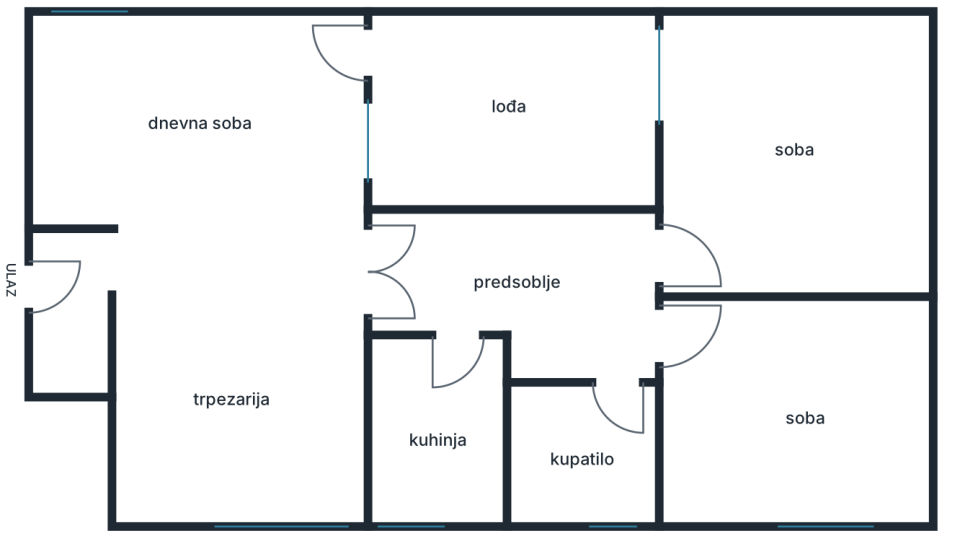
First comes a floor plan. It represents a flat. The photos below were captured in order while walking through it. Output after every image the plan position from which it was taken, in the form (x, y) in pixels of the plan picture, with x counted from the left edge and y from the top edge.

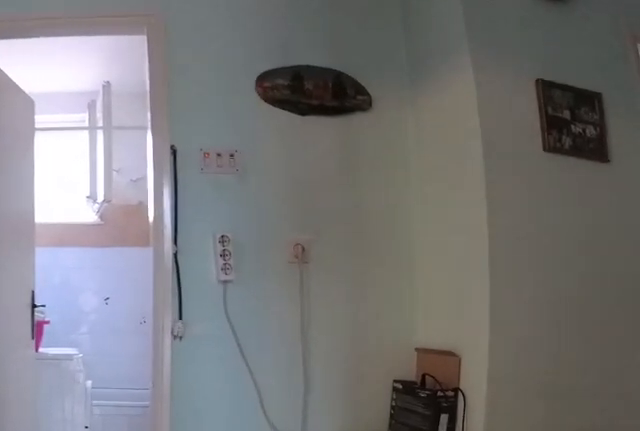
(595, 229)
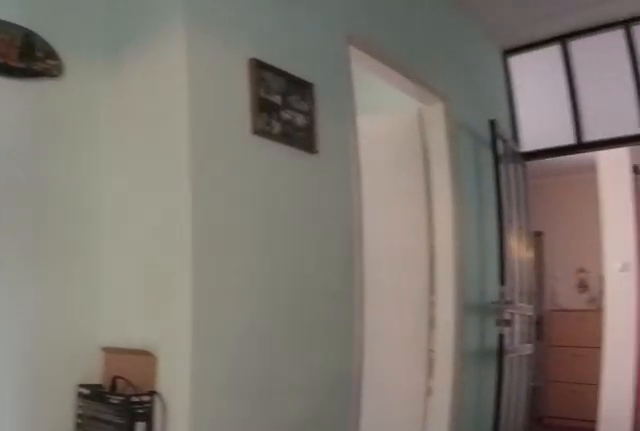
(601, 274)
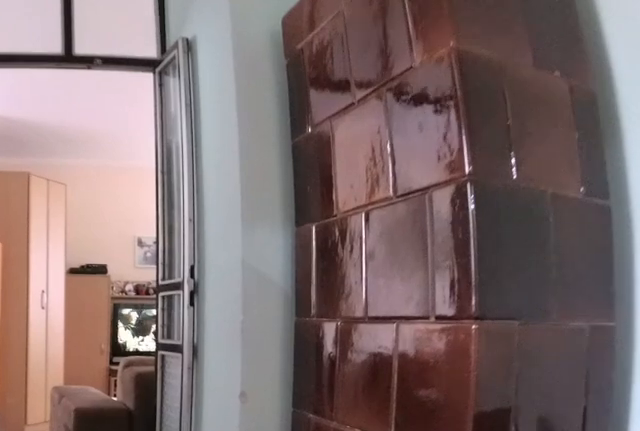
(497, 275)
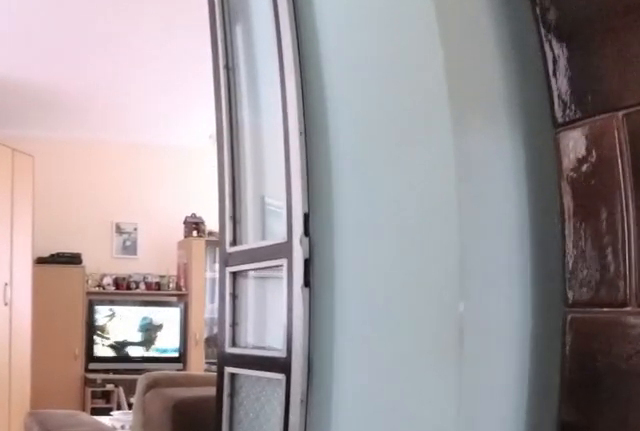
(440, 268)
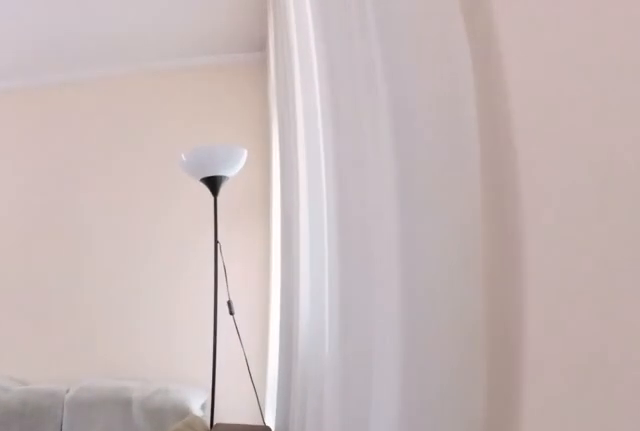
(350, 283)
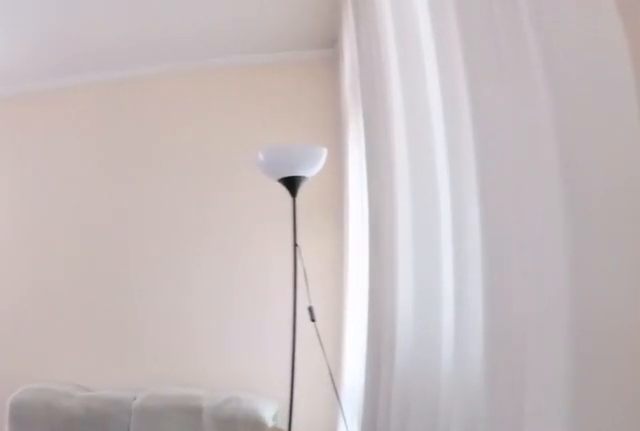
(350, 281)
